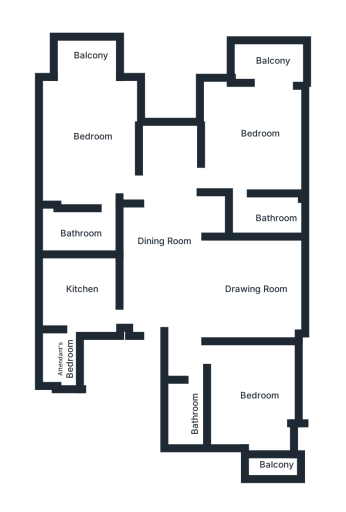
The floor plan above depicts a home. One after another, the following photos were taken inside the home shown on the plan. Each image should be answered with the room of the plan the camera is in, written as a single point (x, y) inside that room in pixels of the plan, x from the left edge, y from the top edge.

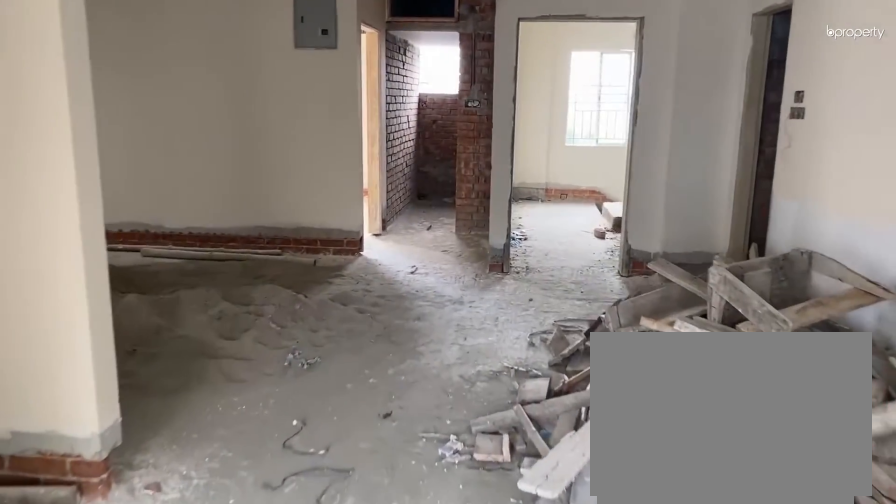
(174, 257)
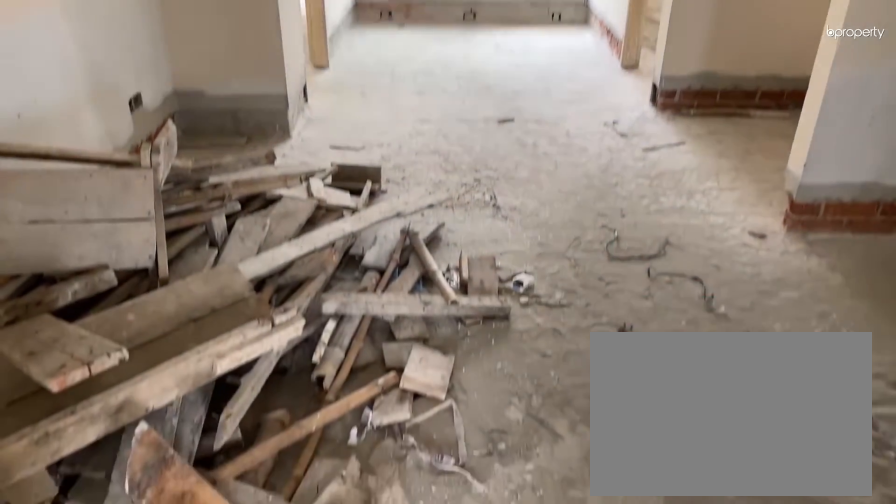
(174, 257)
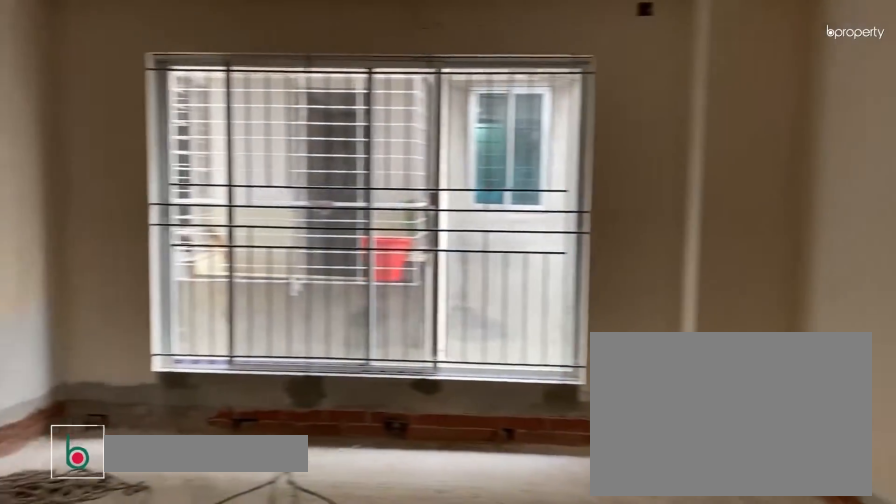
(246, 289)
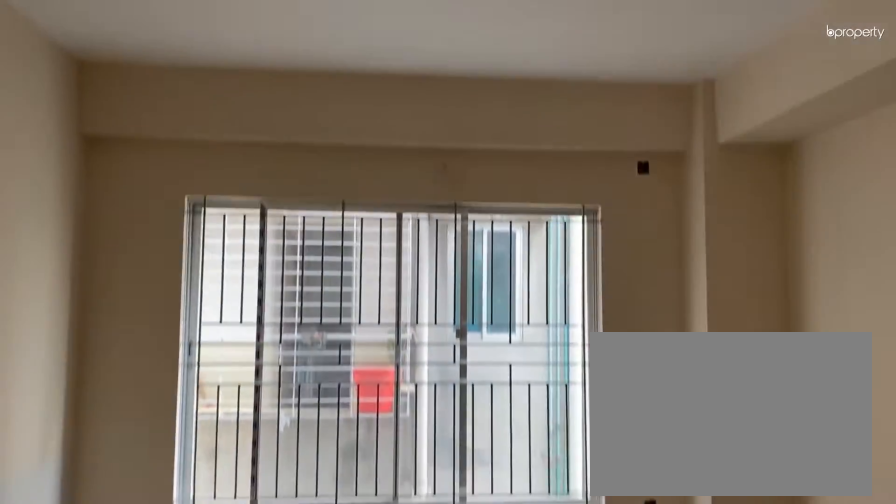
(246, 289)
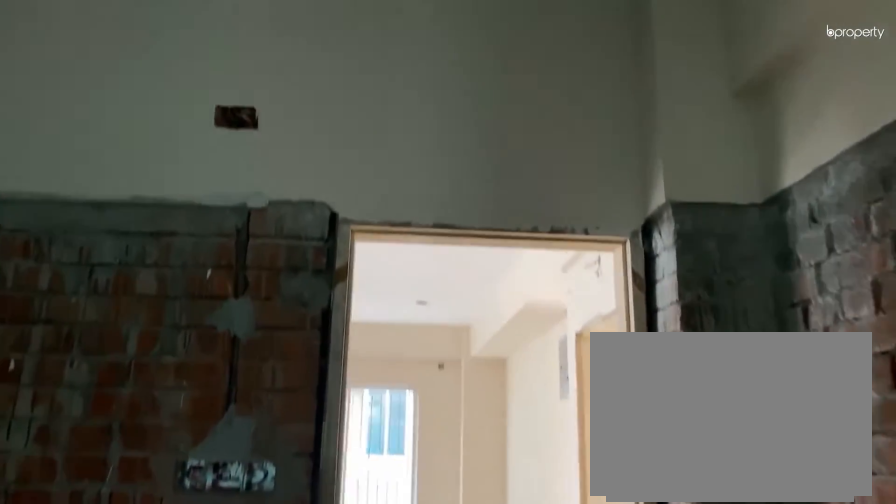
(78, 288)
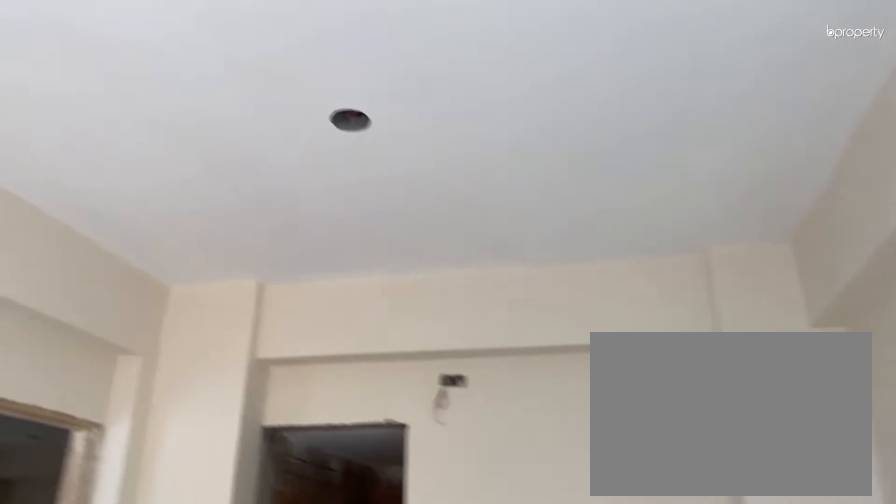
(89, 122)
